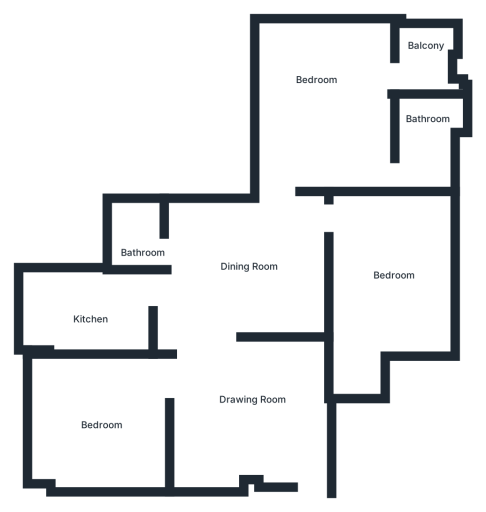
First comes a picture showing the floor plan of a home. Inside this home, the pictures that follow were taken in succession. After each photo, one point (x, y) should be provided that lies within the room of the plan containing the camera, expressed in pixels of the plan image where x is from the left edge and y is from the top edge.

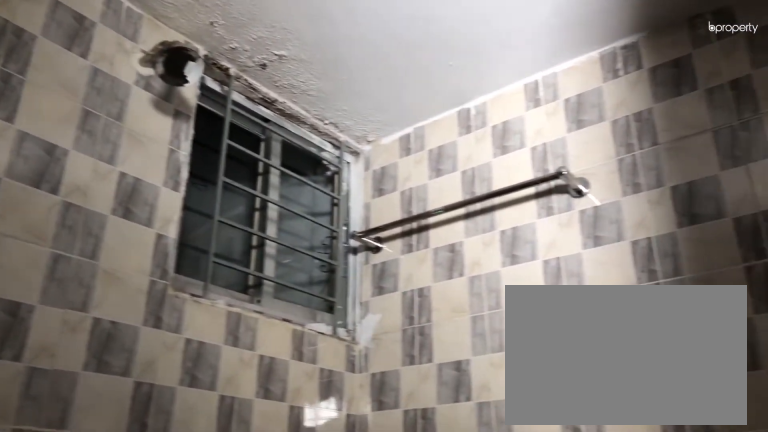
(135, 234)
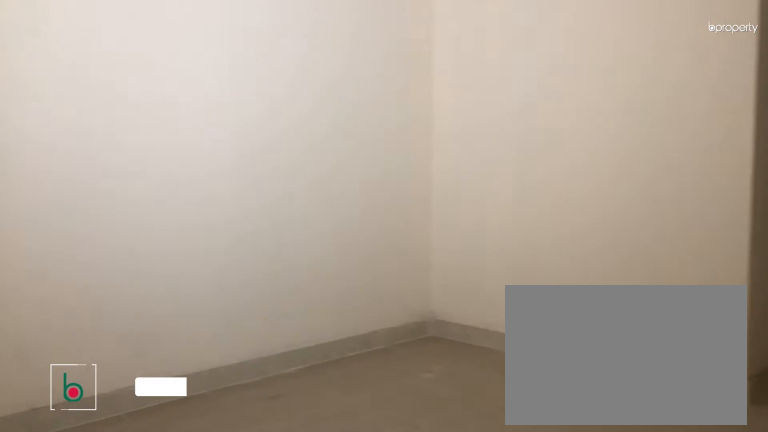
(389, 272)
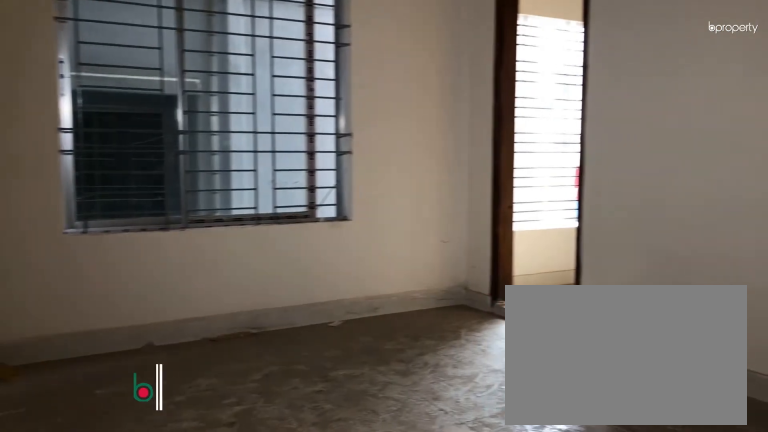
(375, 78)
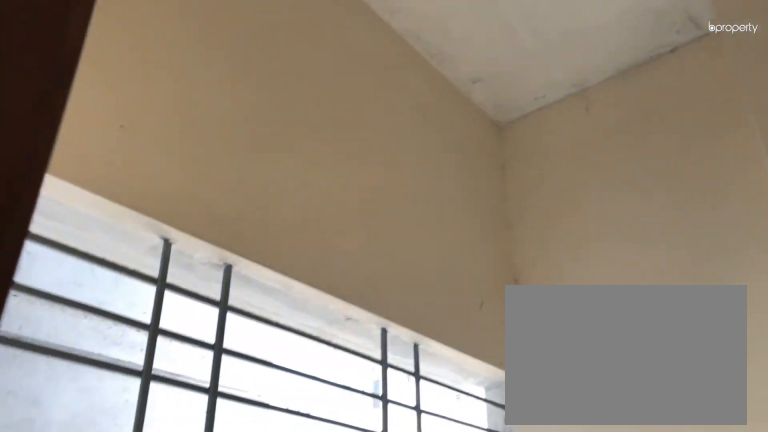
(417, 65)
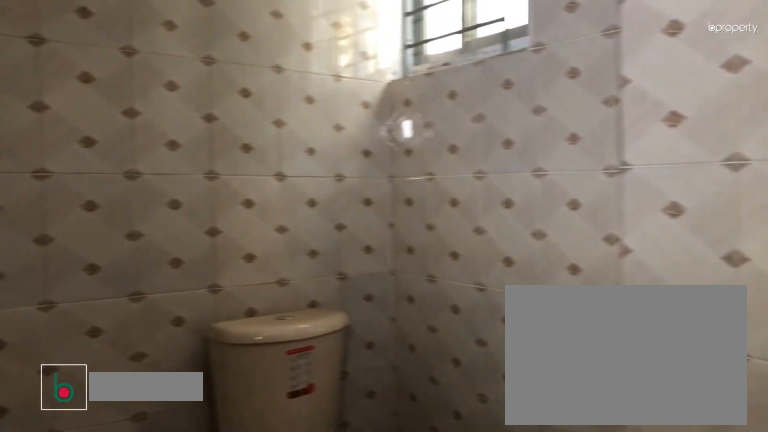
(423, 124)
